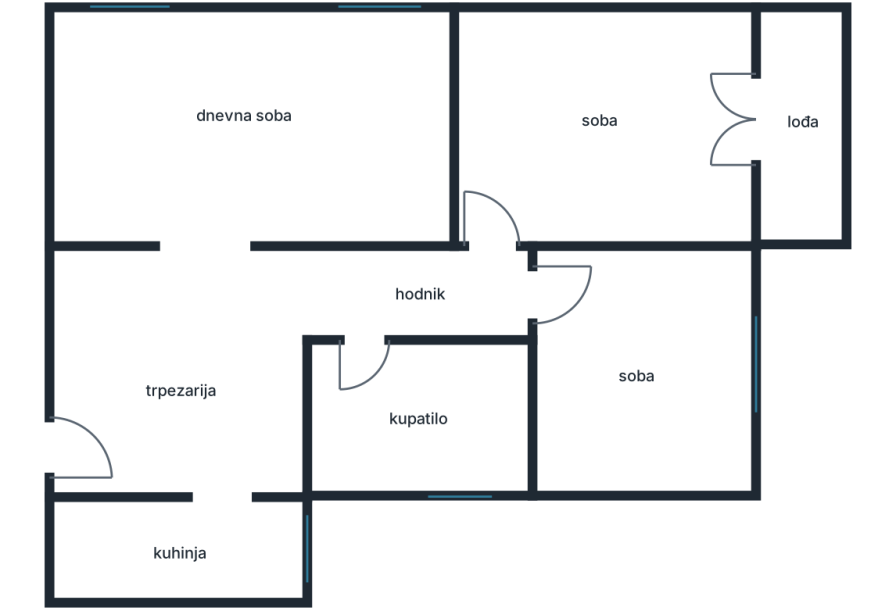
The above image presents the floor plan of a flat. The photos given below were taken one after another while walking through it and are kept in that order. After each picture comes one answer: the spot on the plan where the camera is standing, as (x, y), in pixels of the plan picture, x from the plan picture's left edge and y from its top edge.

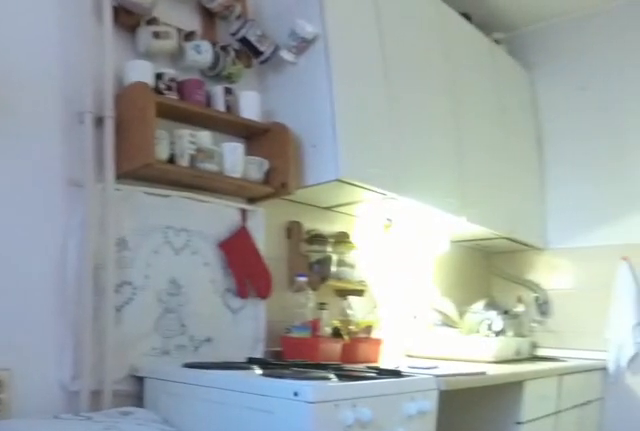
(230, 510)
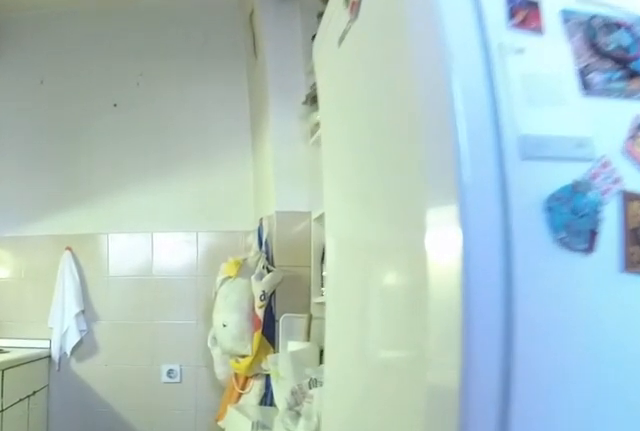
(216, 535)
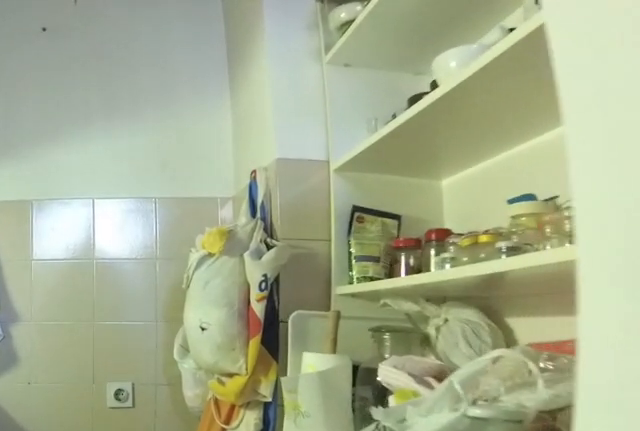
(176, 539)
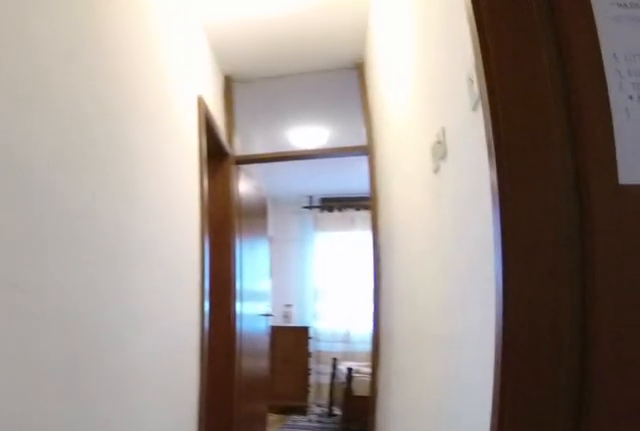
(262, 296)
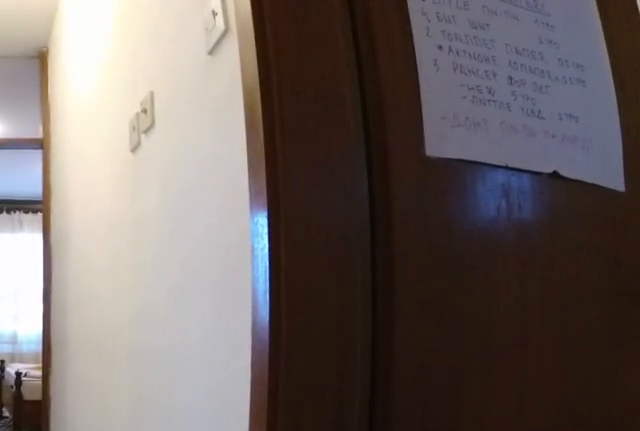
(284, 295)
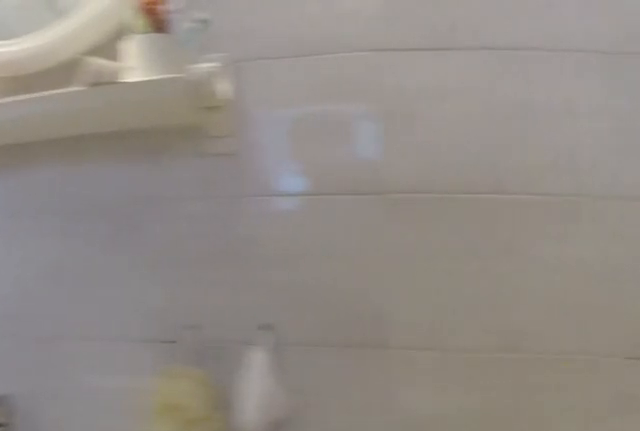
(452, 445)
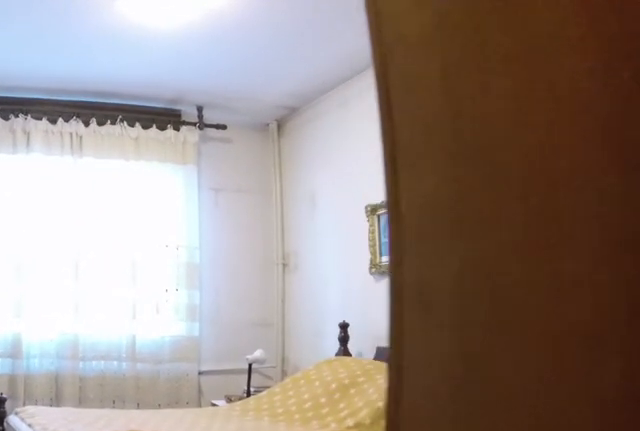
(480, 301)
